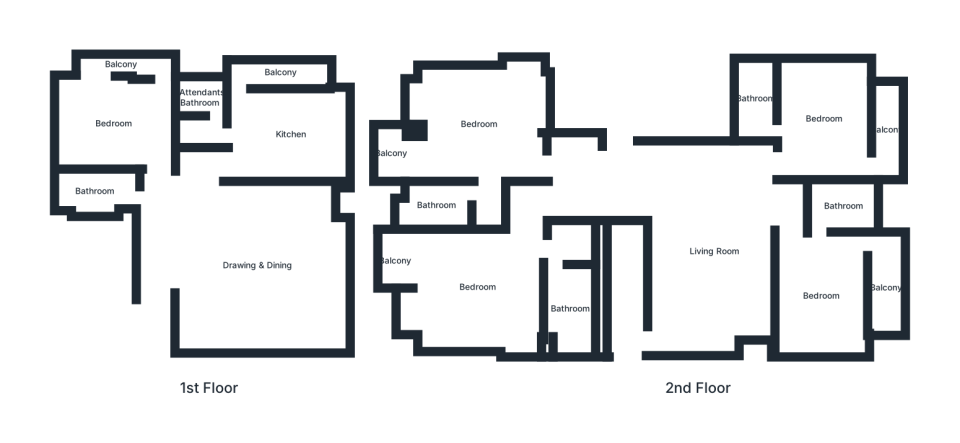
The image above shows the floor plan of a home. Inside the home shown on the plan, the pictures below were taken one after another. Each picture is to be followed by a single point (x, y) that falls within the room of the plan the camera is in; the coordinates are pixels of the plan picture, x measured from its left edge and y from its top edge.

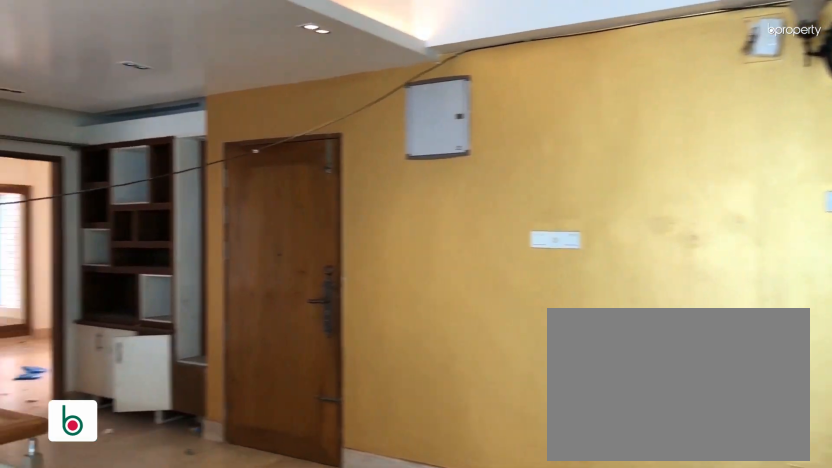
(713, 273)
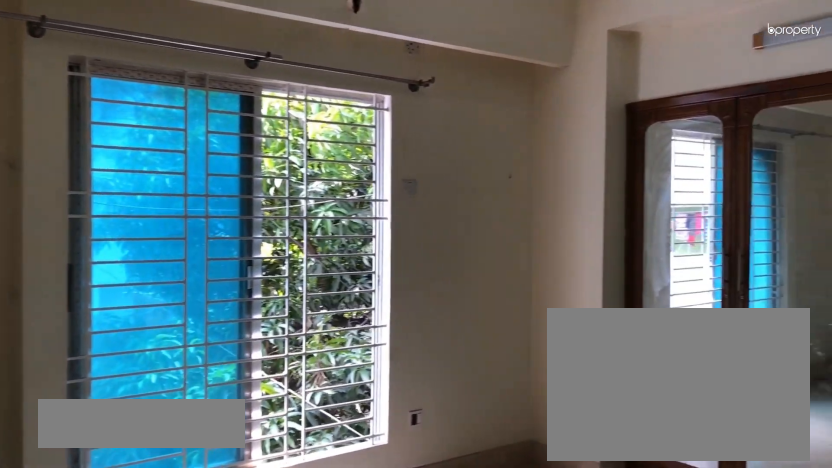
(477, 286)
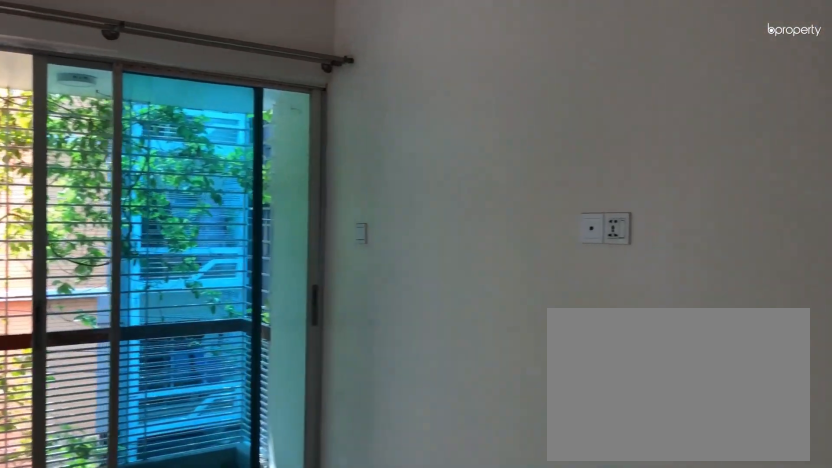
(477, 286)
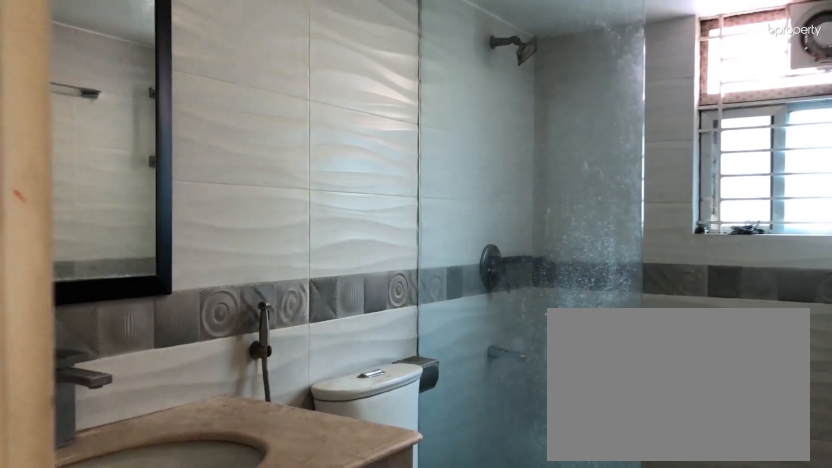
(569, 308)
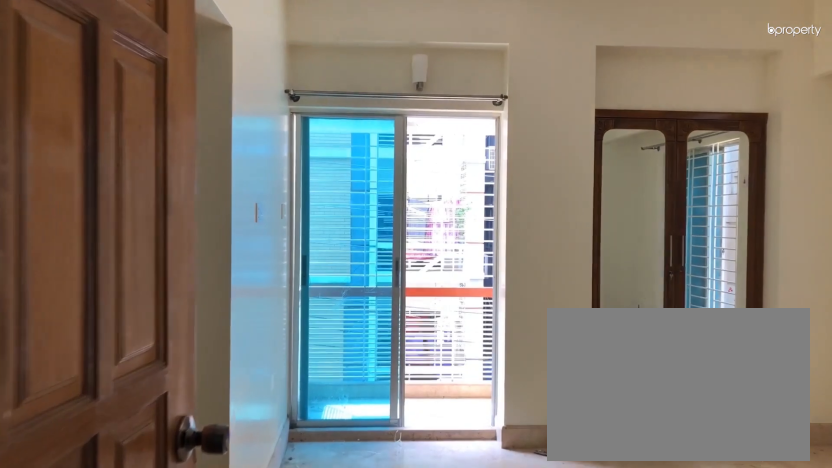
(556, 178)
